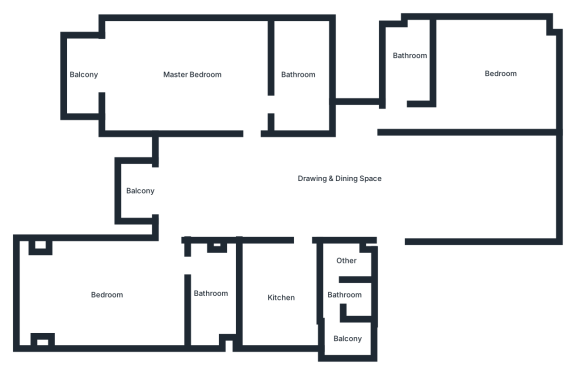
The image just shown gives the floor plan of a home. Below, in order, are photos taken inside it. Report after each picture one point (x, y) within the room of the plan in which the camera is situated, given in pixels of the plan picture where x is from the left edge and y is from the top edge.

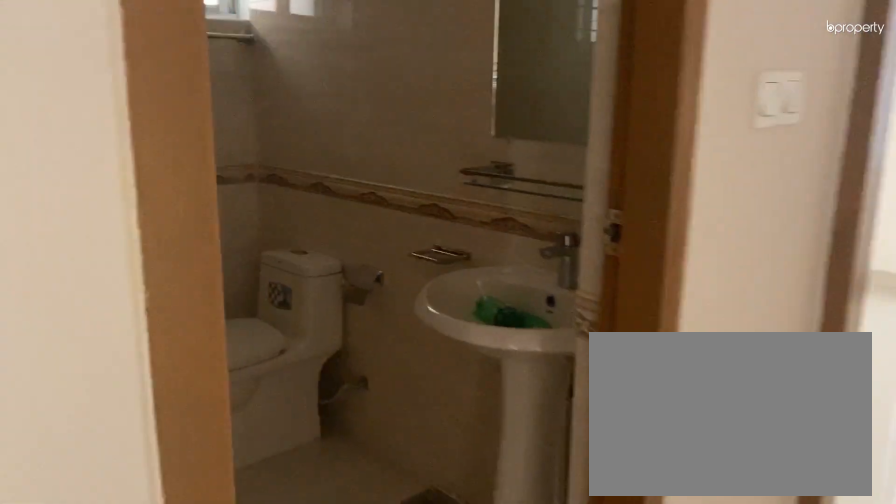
(407, 68)
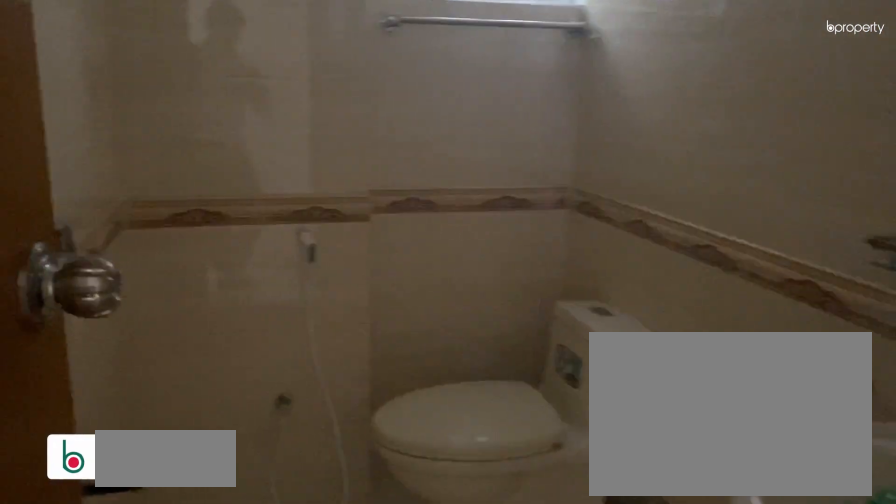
(407, 68)
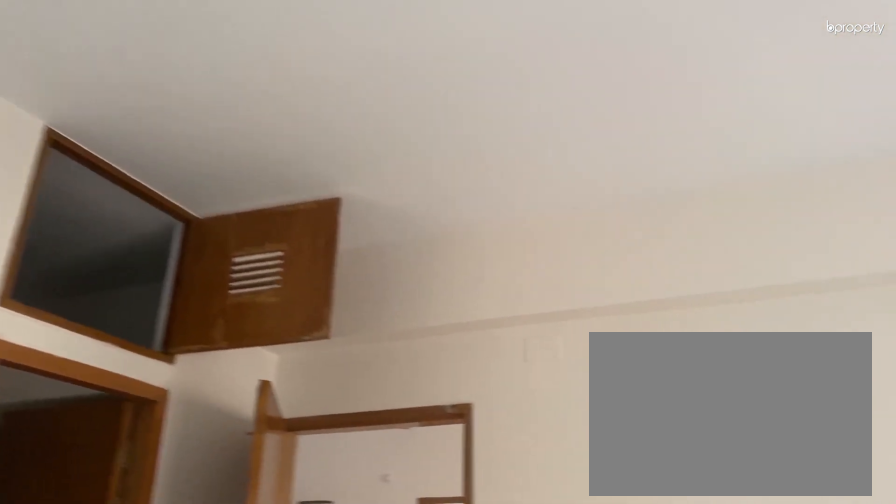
(200, 73)
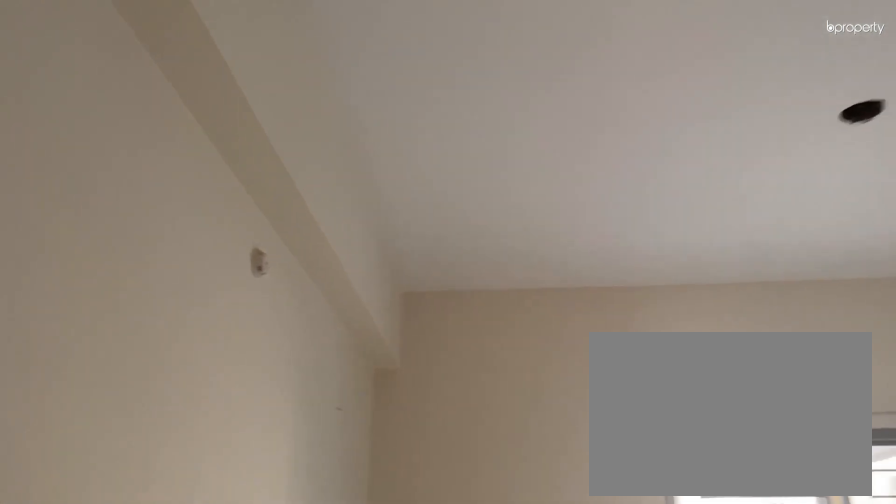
(200, 73)
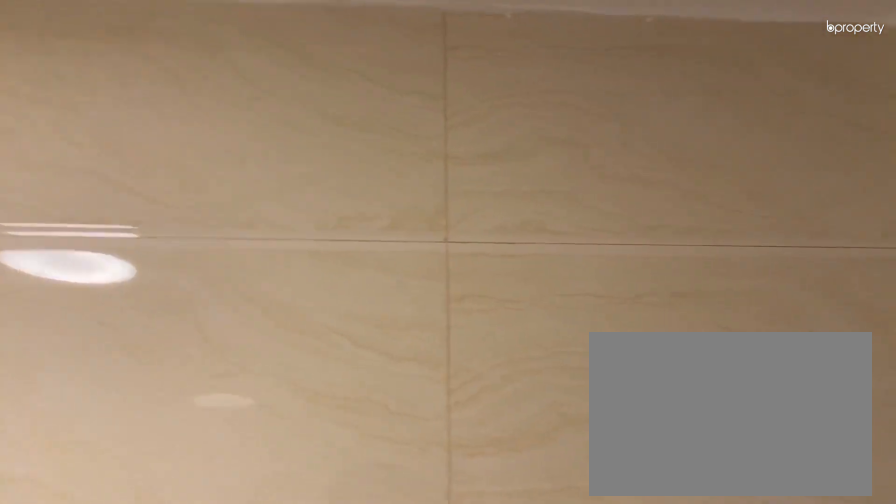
(294, 74)
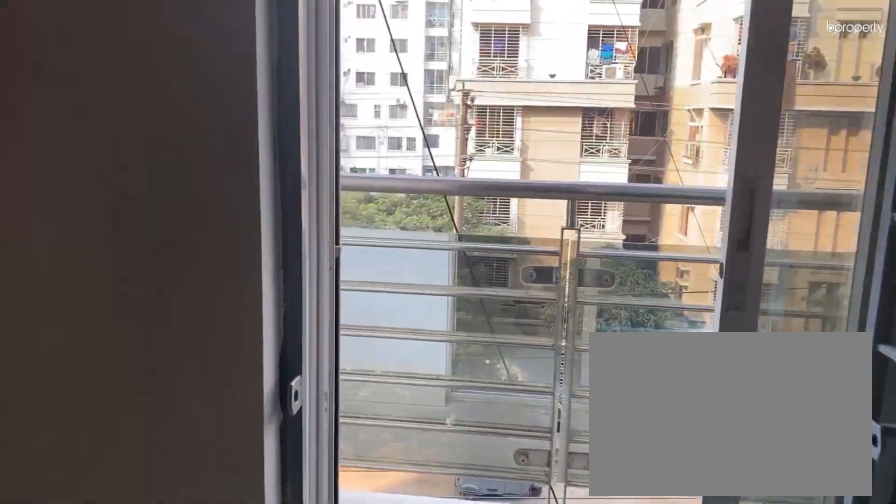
(113, 73)
